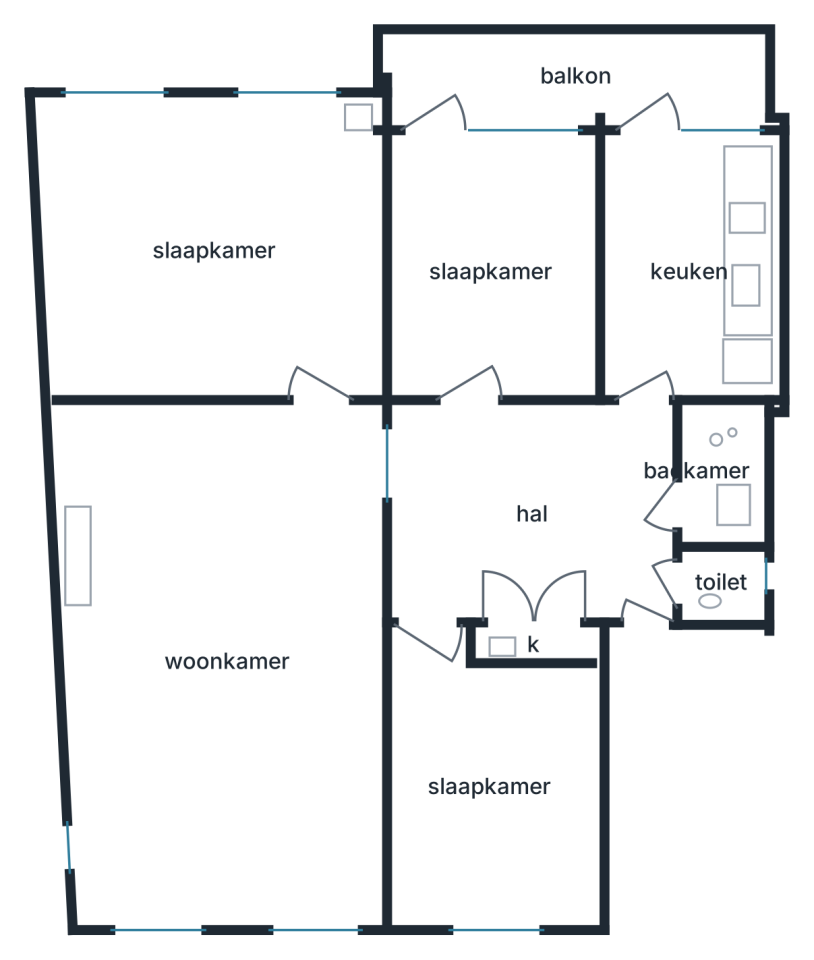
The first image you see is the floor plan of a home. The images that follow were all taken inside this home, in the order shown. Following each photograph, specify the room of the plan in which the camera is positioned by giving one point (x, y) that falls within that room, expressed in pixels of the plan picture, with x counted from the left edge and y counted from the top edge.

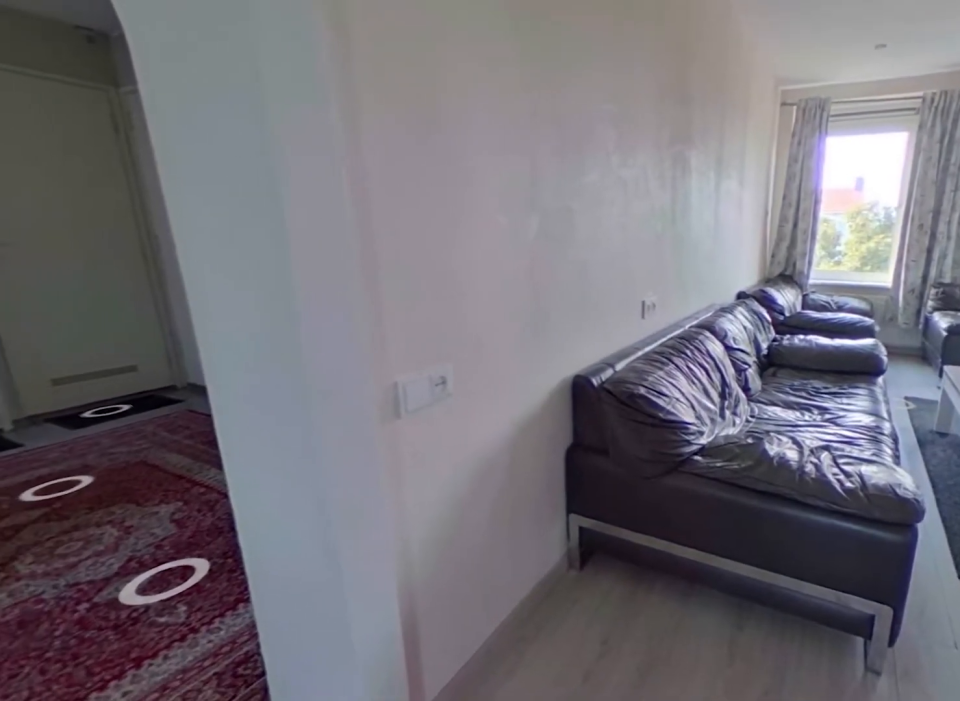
(229, 662)
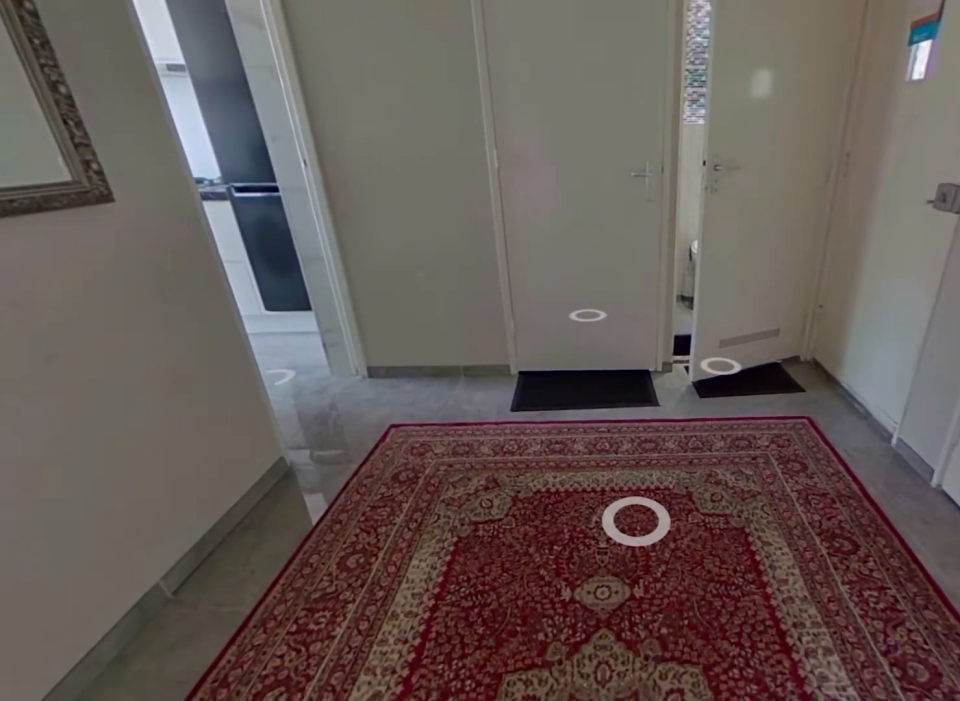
(529, 506)
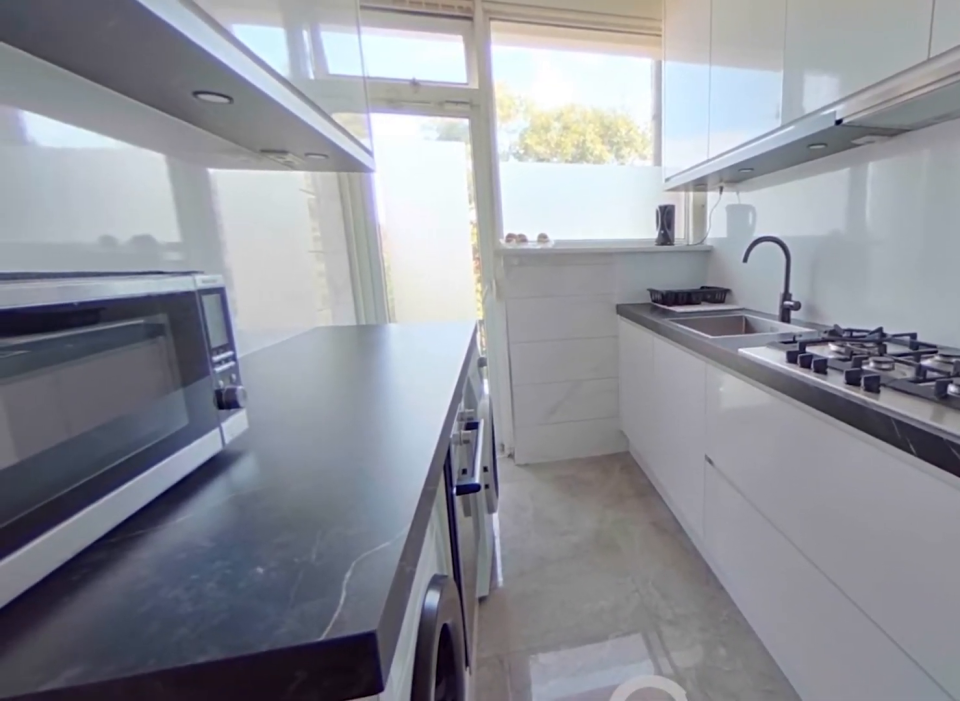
(687, 267)
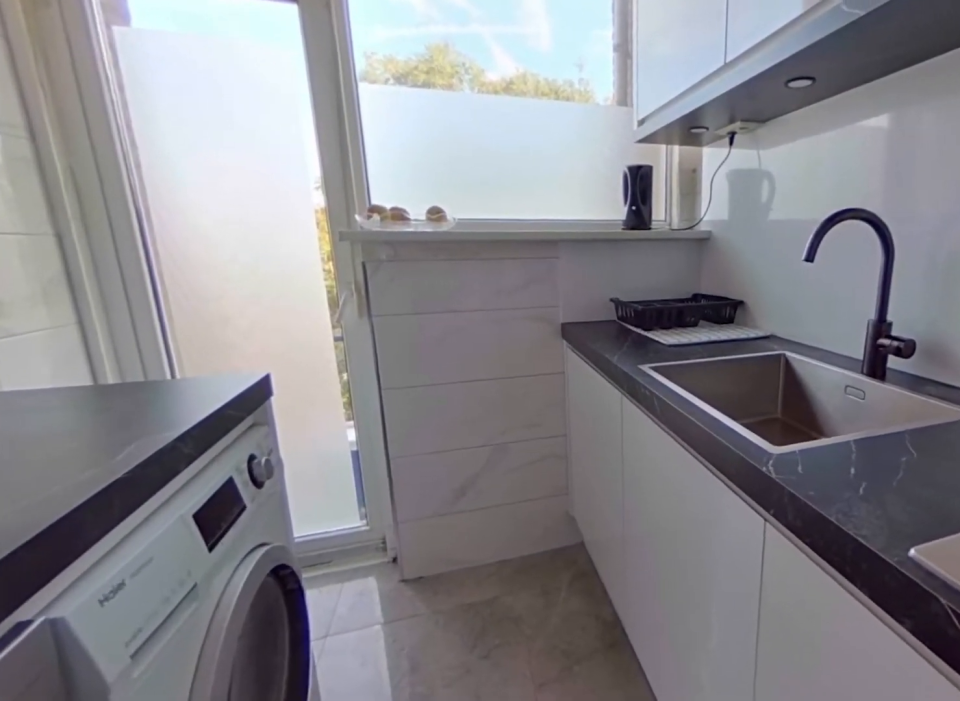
(687, 267)
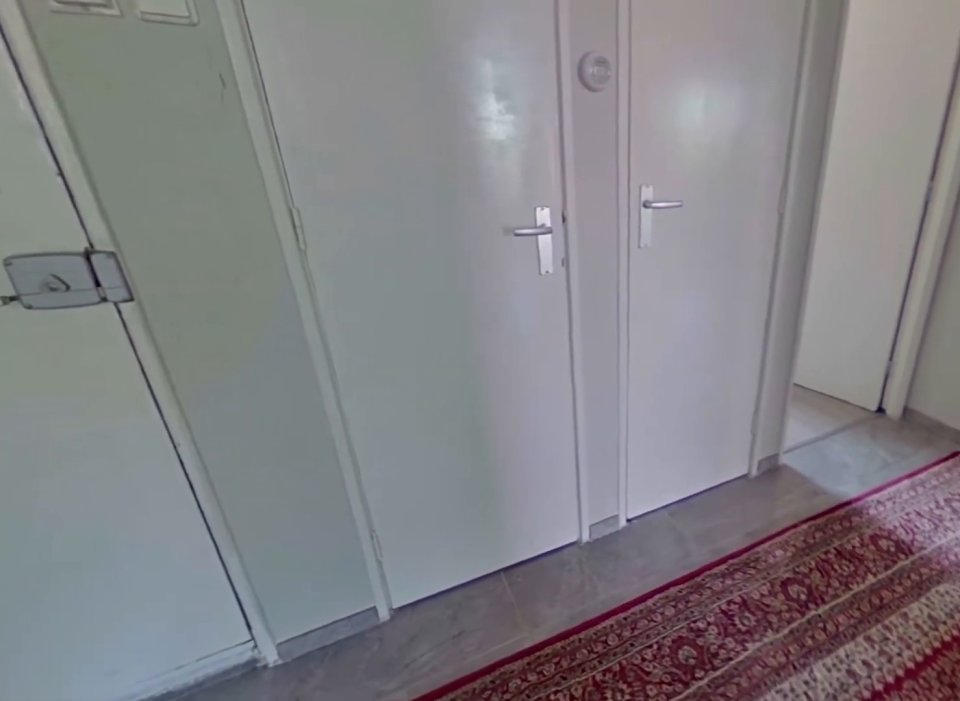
(530, 507)
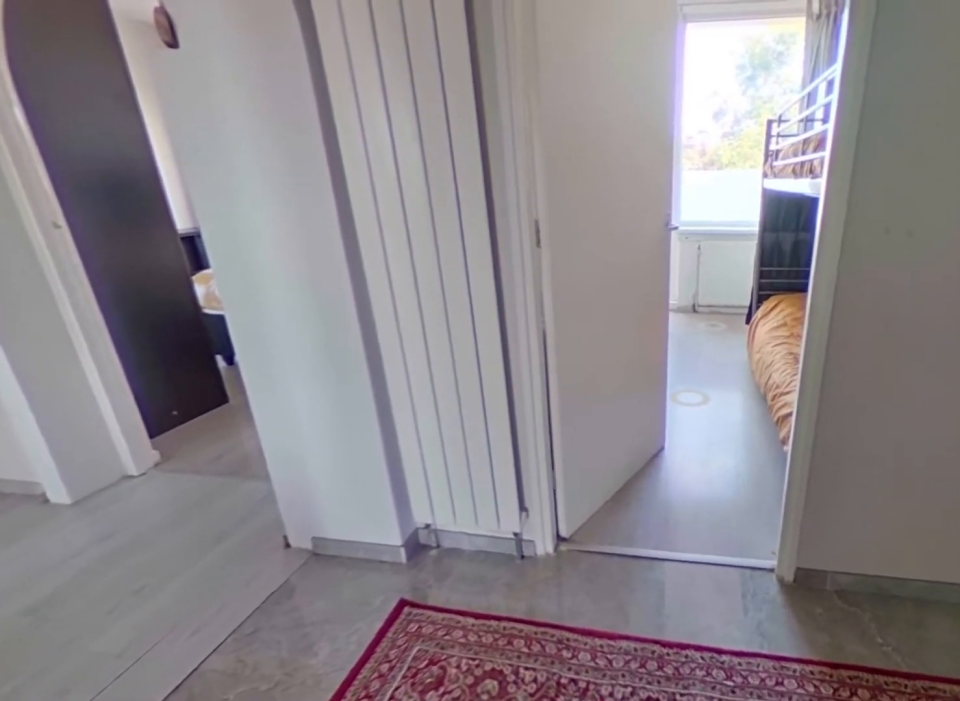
(530, 507)
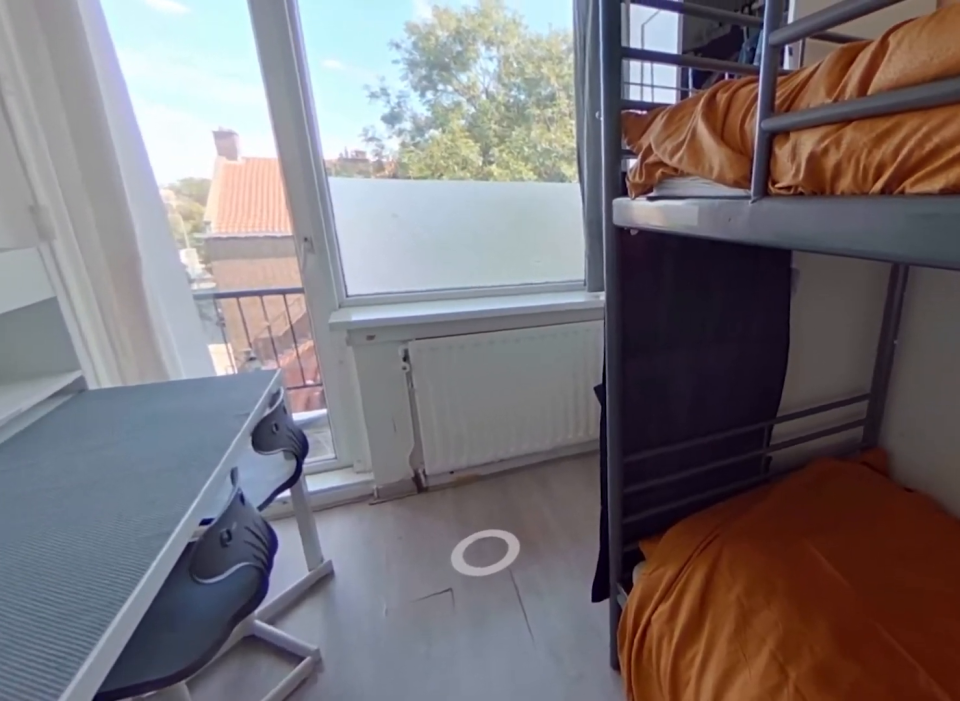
(490, 267)
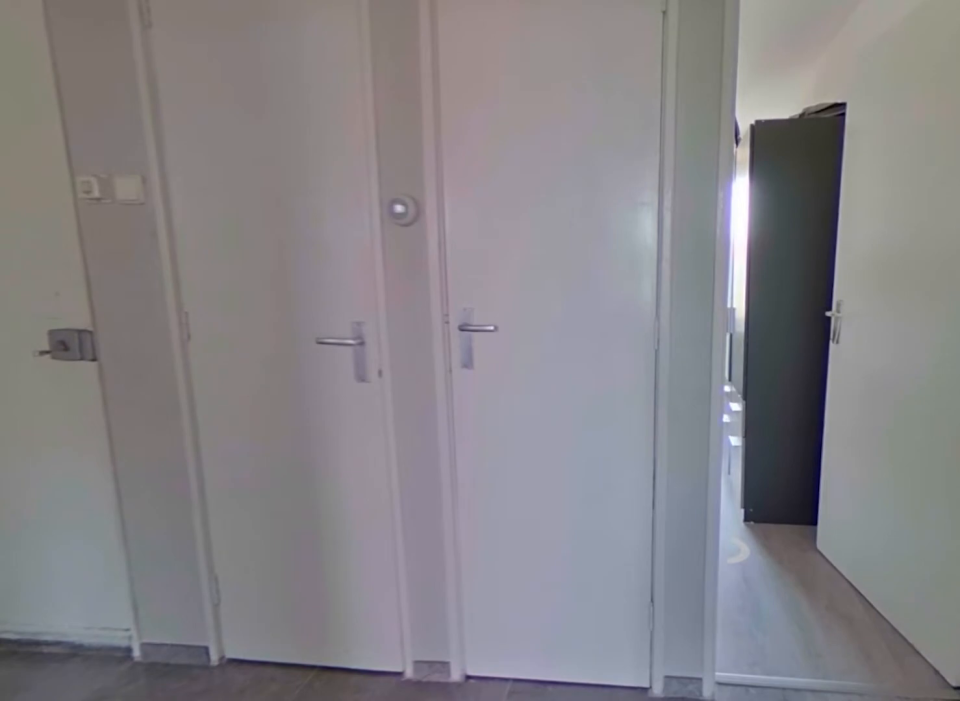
(530, 507)
